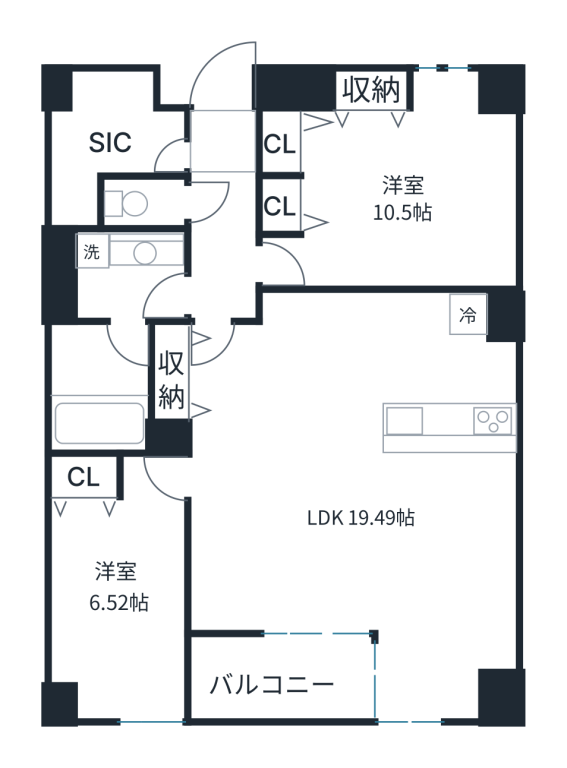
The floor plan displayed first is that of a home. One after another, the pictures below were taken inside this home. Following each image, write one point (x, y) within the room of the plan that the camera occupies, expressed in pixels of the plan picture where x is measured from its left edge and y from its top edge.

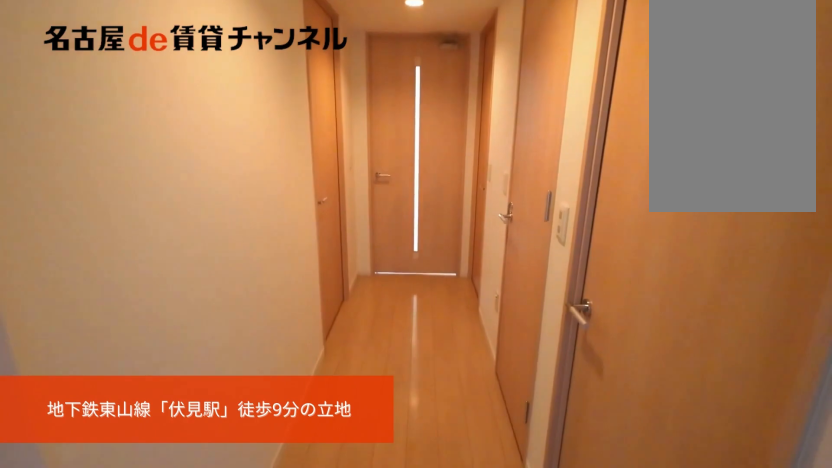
(221, 139)
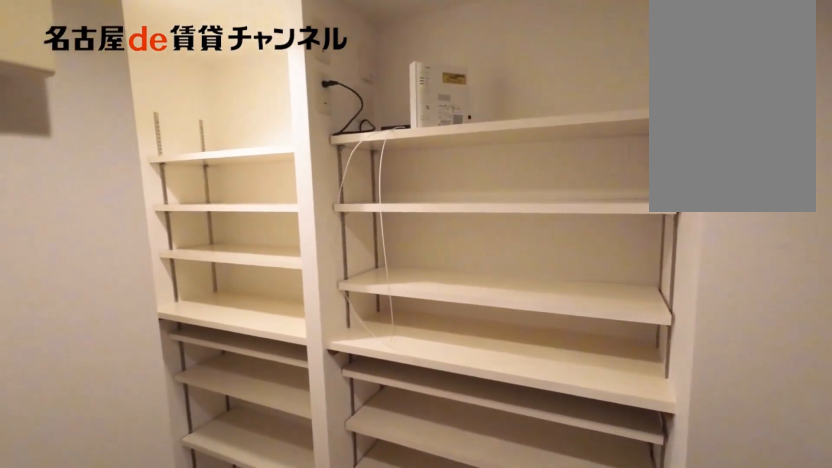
(114, 137)
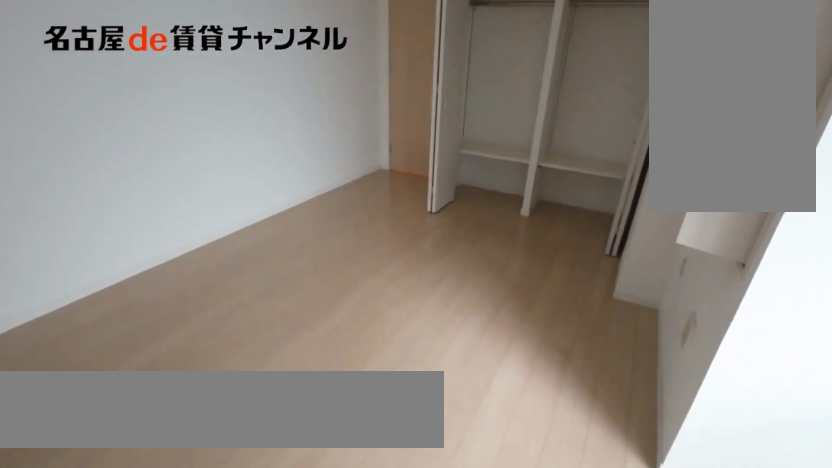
(385, 178)
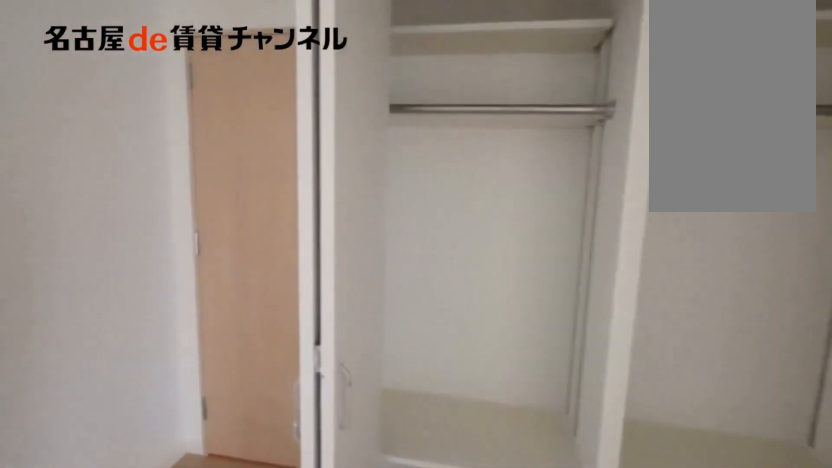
(385, 178)
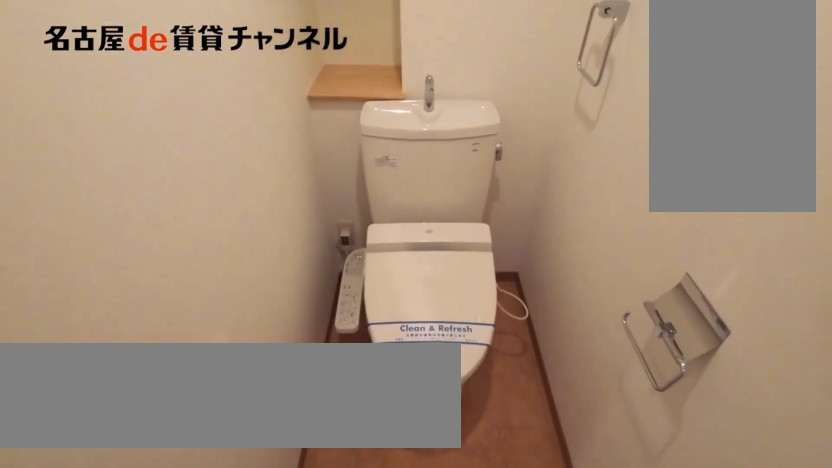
(142, 202)
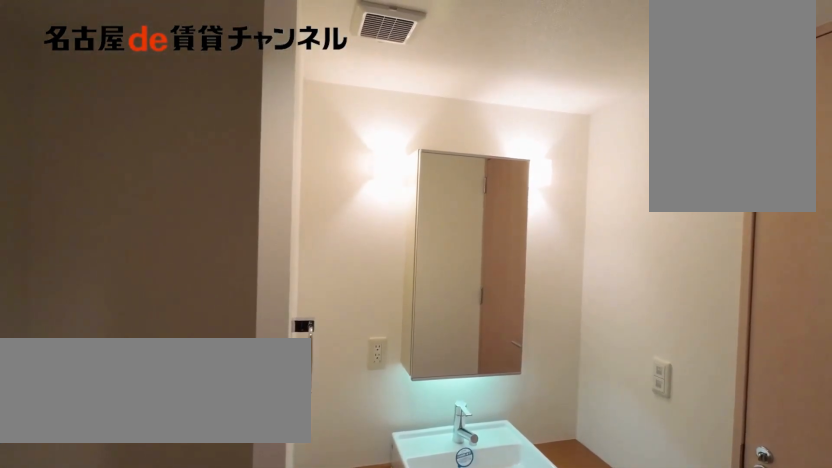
(125, 275)
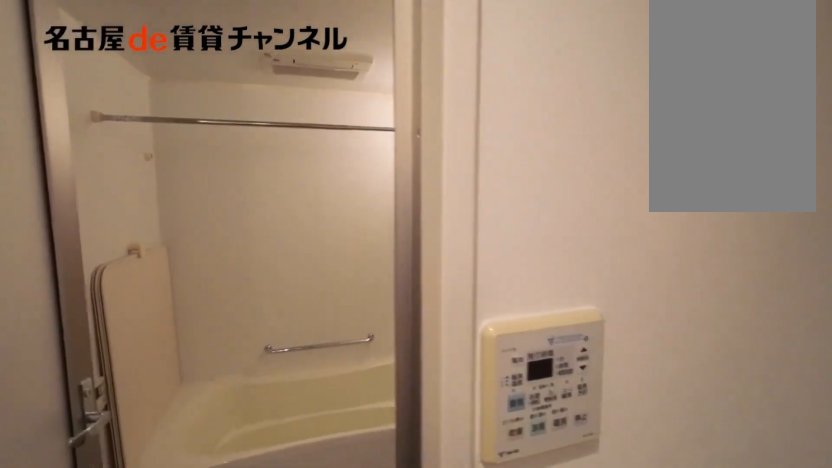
(125, 275)
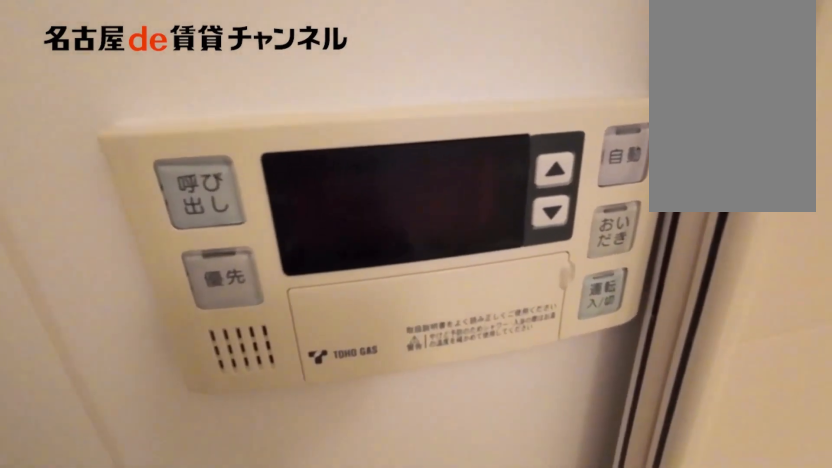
(105, 387)
